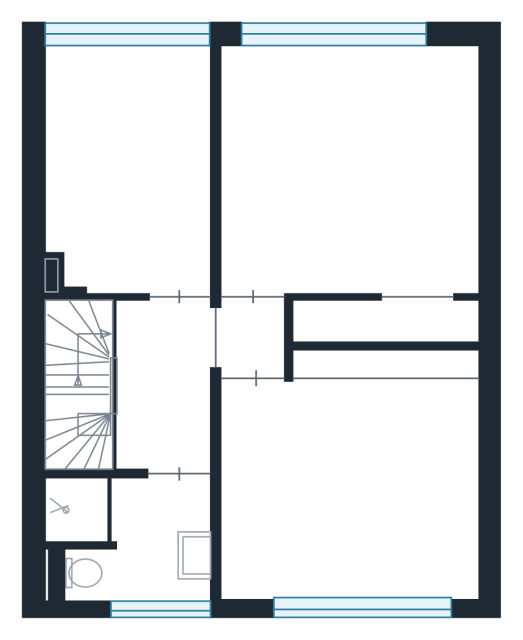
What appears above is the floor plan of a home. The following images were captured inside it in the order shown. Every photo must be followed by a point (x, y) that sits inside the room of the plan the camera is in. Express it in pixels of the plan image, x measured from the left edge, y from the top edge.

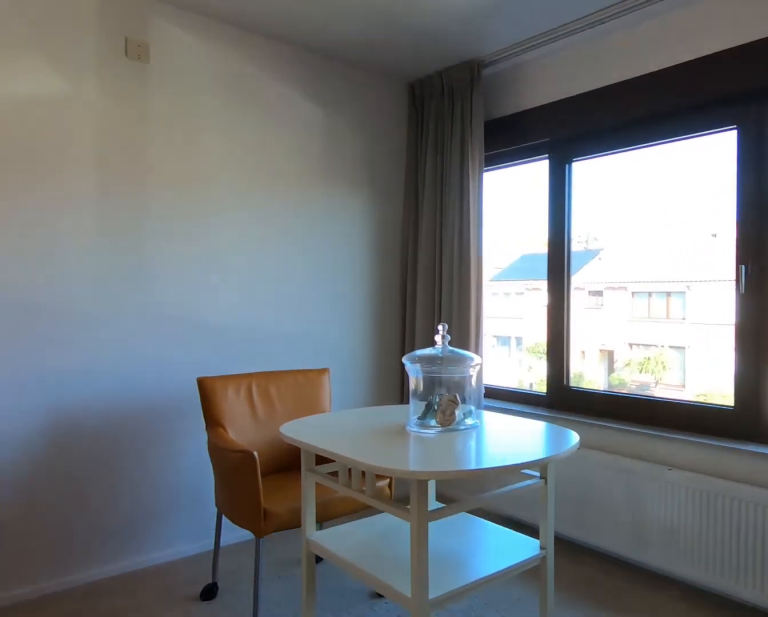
(349, 488)
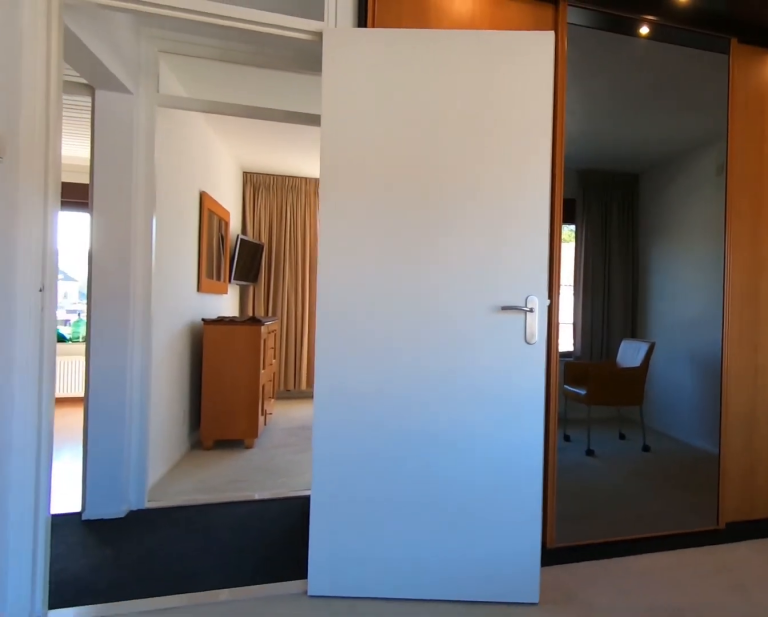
(349, 488)
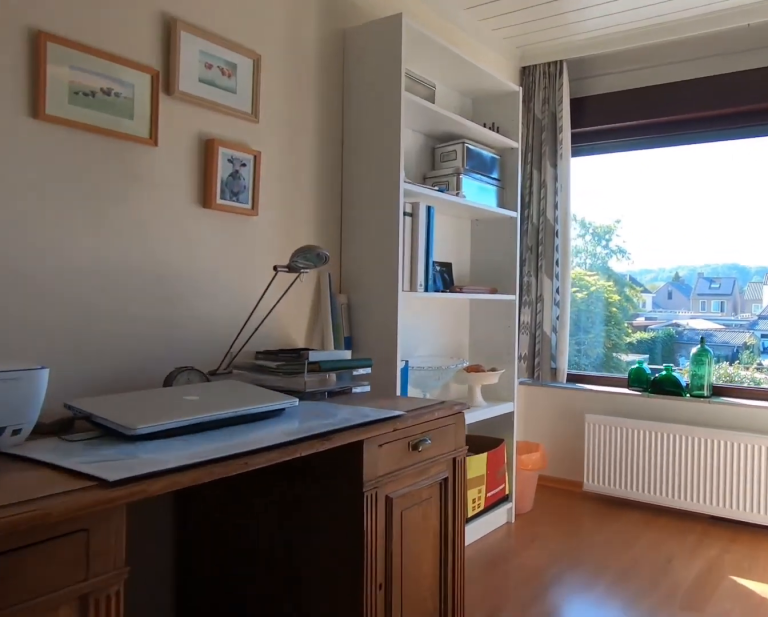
(130, 165)
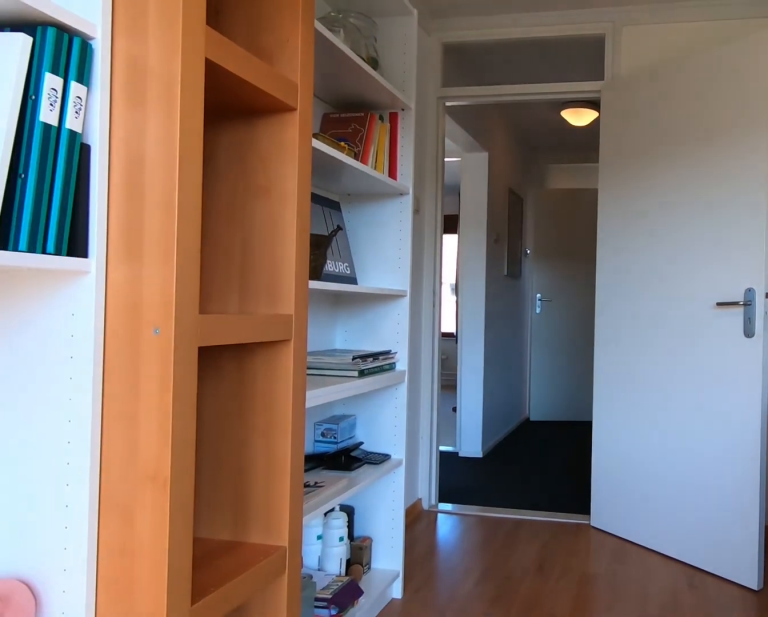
(130, 165)
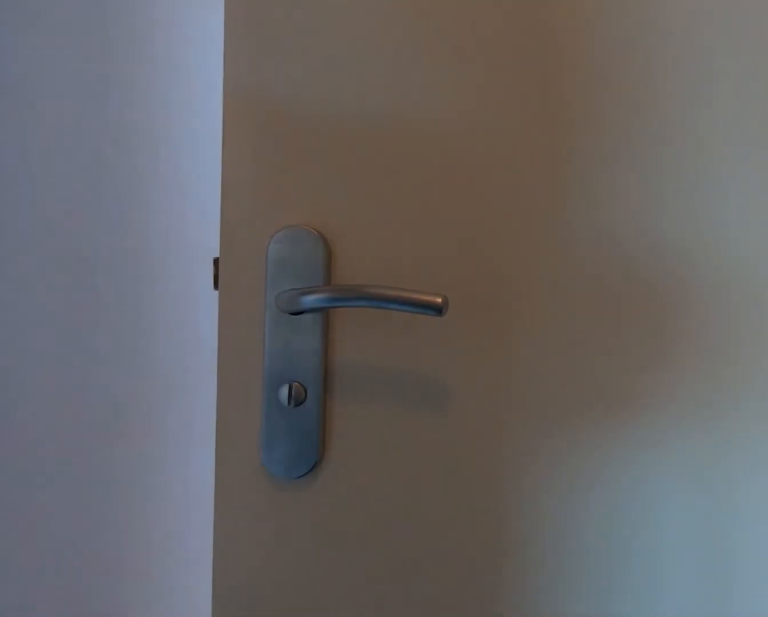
(184, 373)
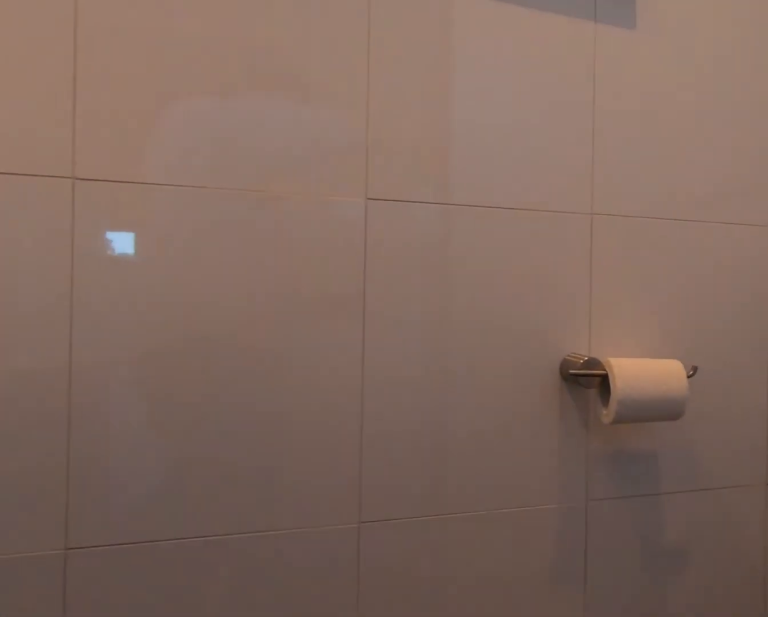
(131, 534)
